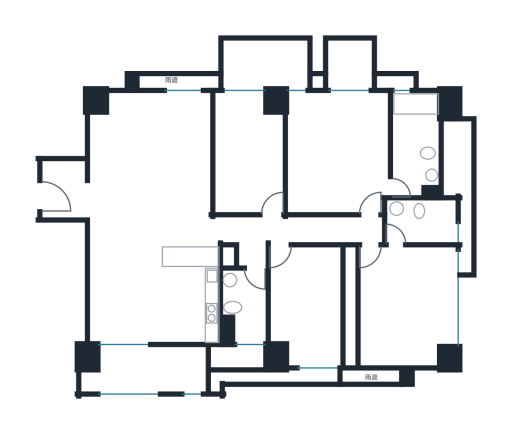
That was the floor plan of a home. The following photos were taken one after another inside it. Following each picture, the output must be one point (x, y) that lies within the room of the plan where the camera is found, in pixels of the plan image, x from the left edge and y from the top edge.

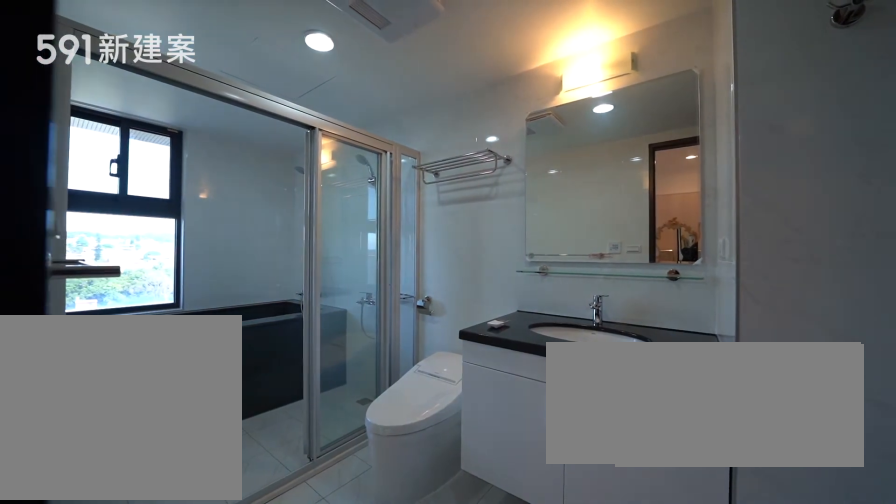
(415, 140)
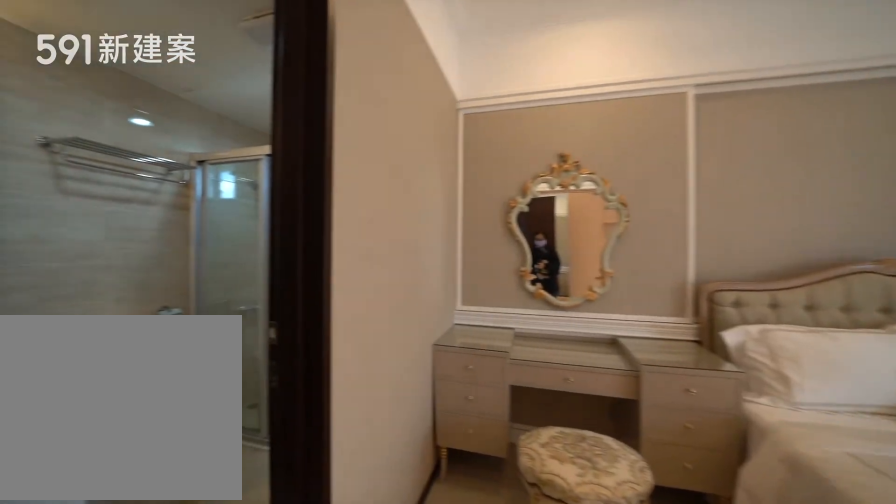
(401, 308)
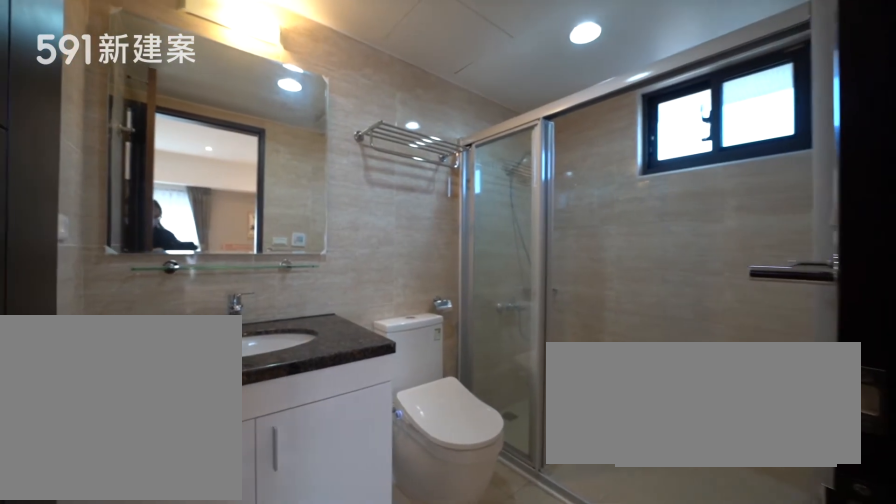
(425, 220)
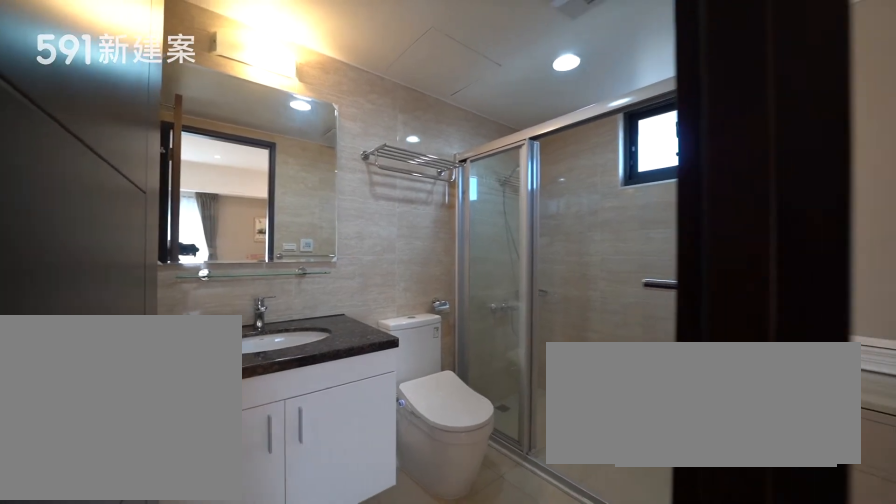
(425, 220)
